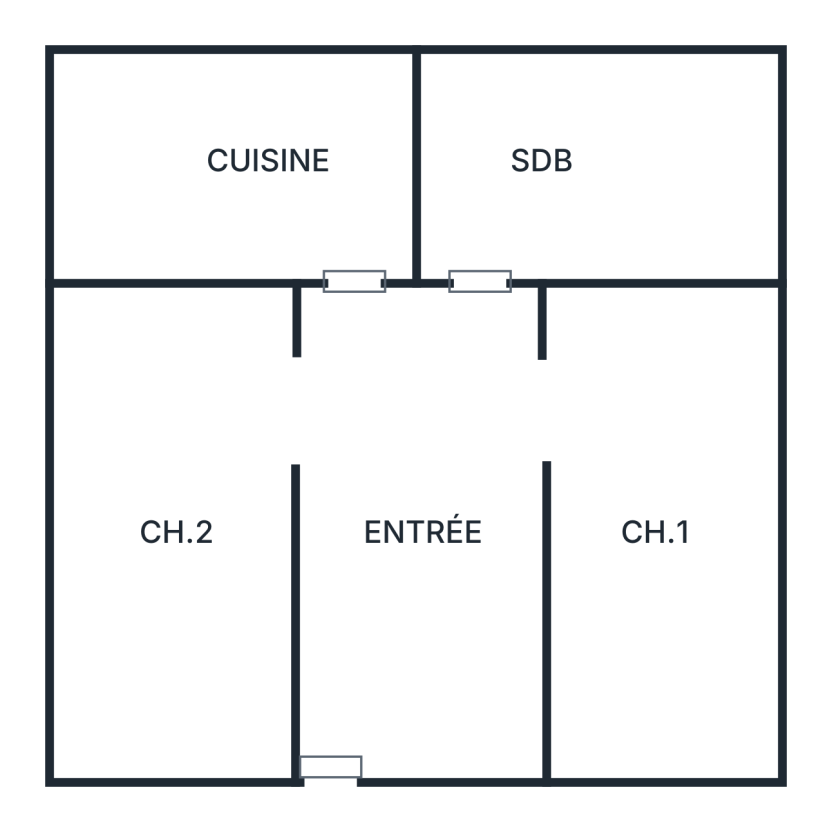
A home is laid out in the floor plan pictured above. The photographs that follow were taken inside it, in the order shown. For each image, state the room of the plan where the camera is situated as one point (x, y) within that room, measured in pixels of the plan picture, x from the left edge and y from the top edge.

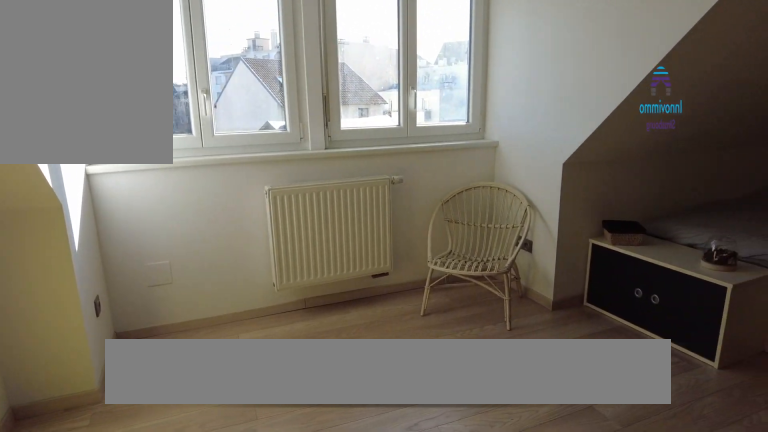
(664, 666)
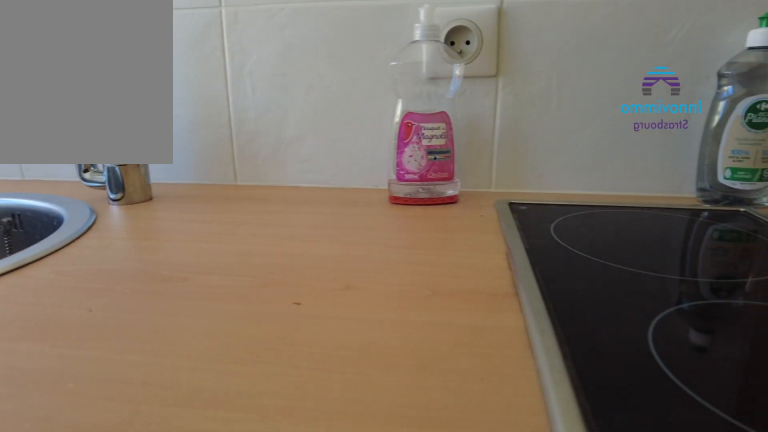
(278, 230)
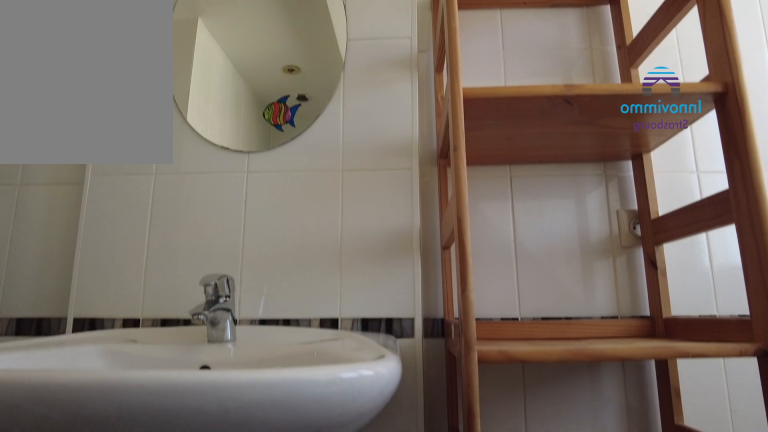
(541, 228)
